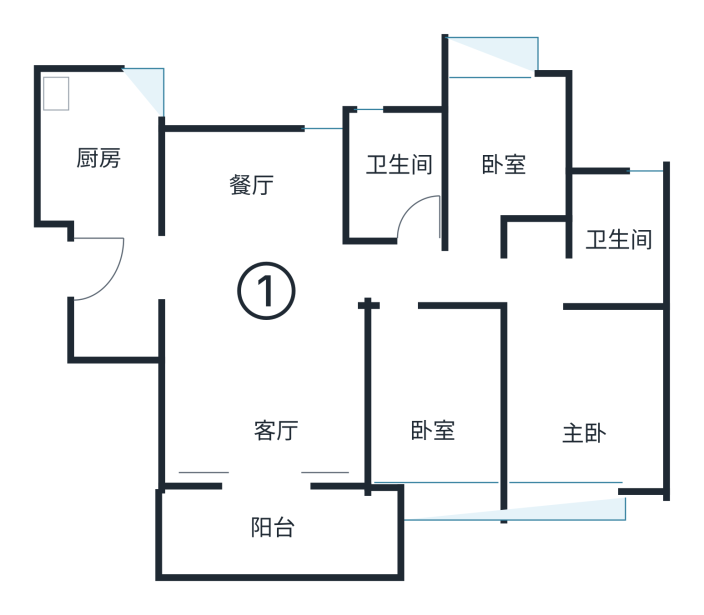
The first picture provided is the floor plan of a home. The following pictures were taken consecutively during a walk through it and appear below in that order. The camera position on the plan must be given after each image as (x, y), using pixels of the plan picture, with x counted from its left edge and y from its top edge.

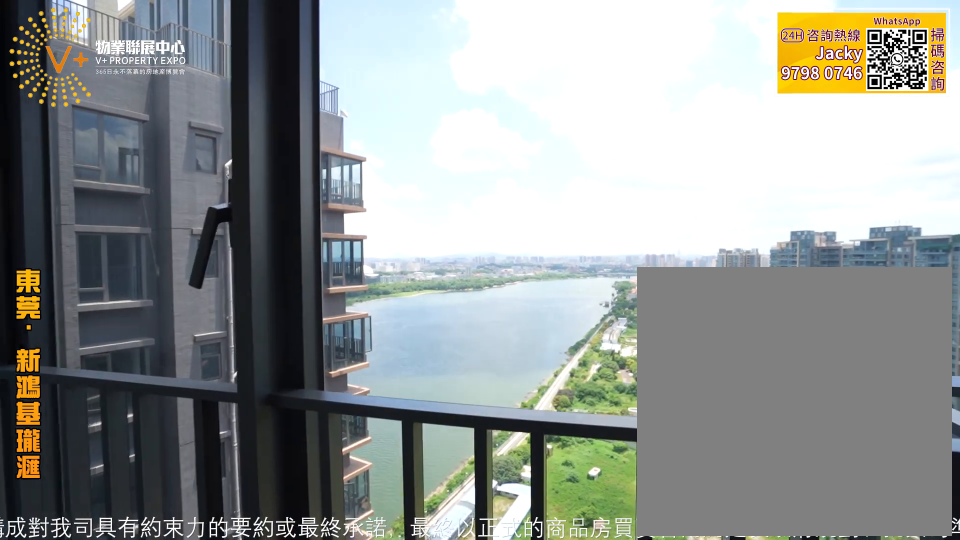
(431, 372)
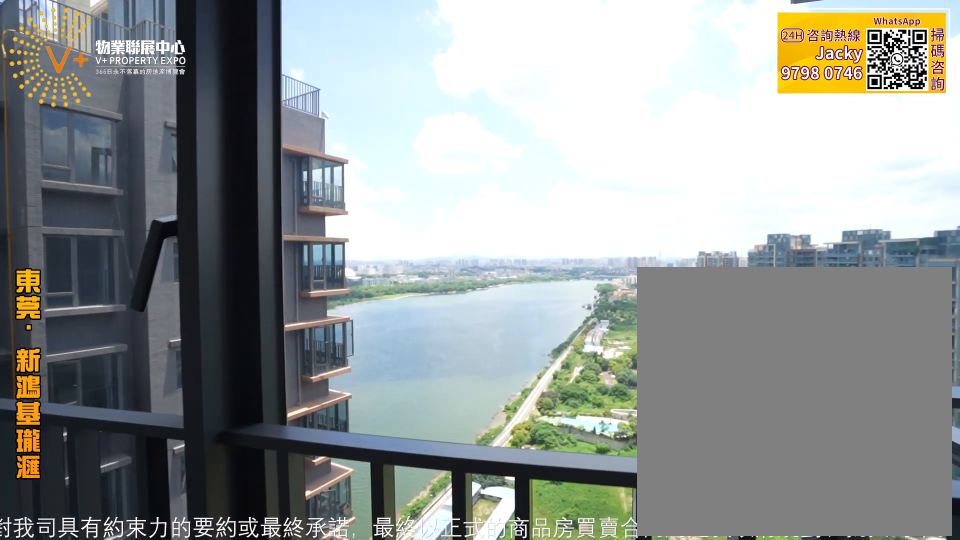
(431, 372)
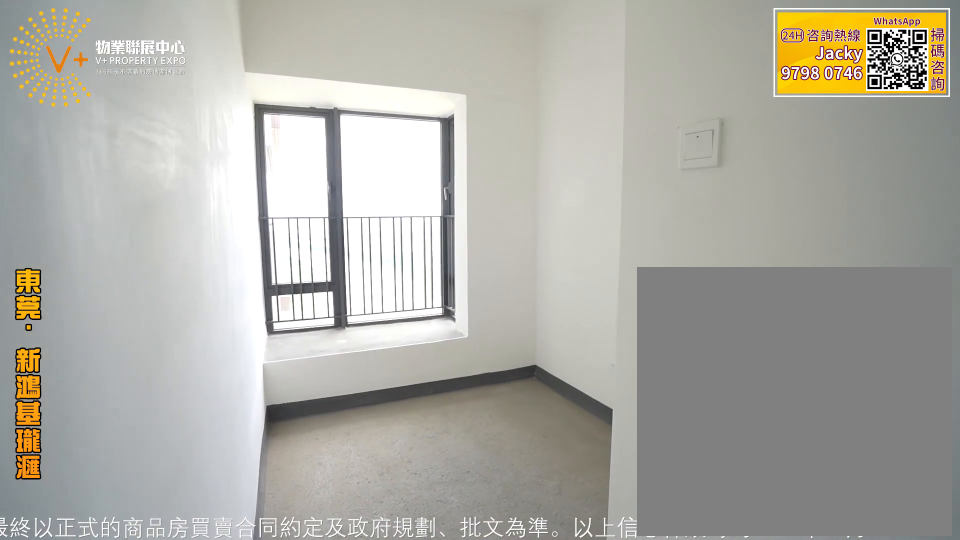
(497, 147)
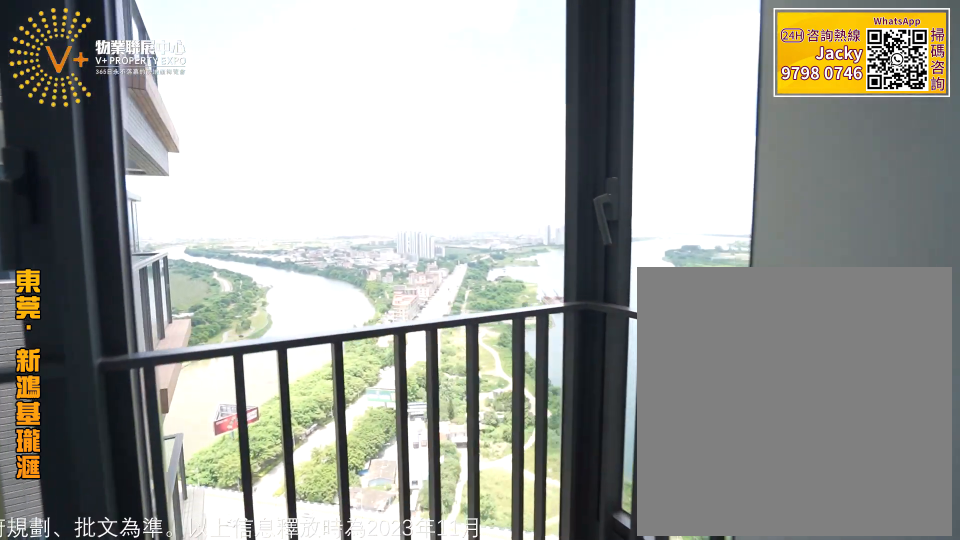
(498, 149)
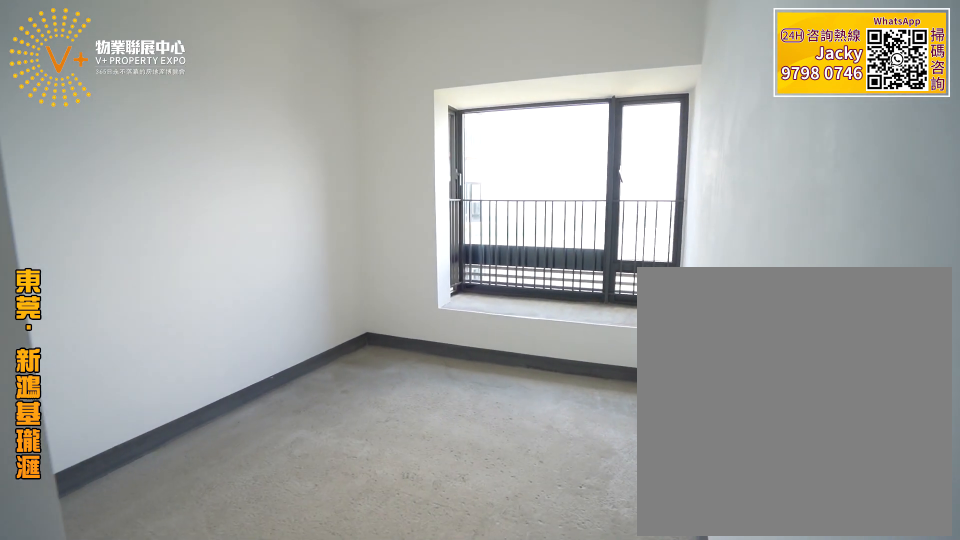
(535, 290)
